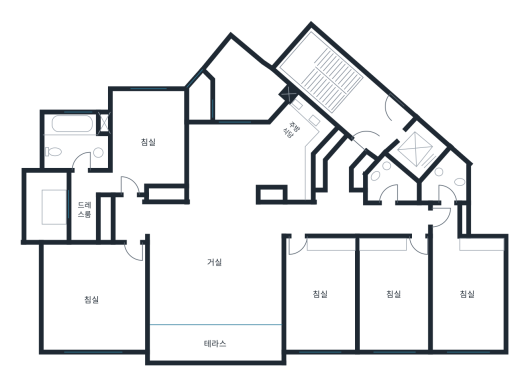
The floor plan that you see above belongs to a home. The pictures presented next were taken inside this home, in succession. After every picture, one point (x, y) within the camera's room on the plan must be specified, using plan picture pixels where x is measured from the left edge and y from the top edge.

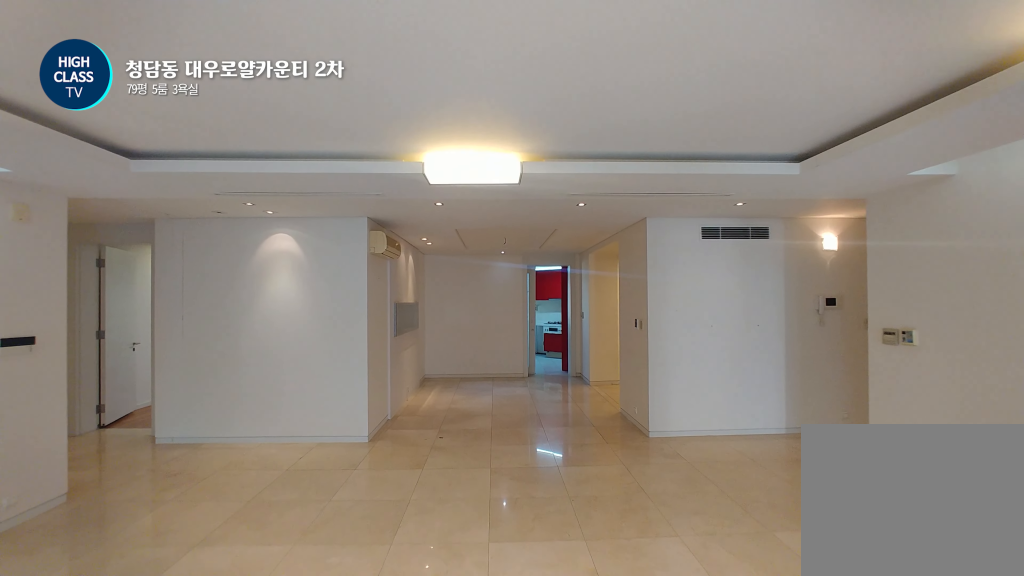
(215, 269)
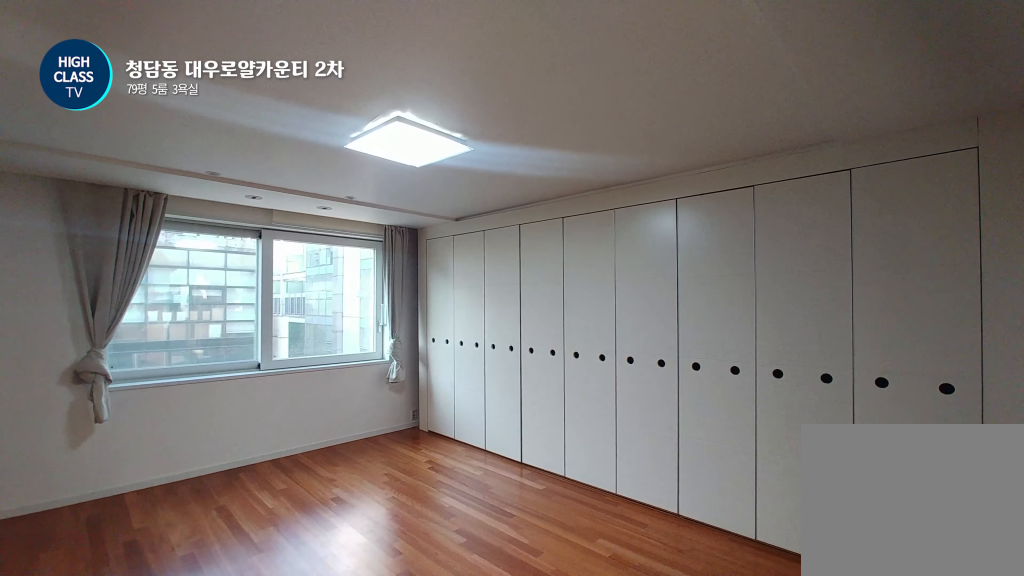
(94, 299)
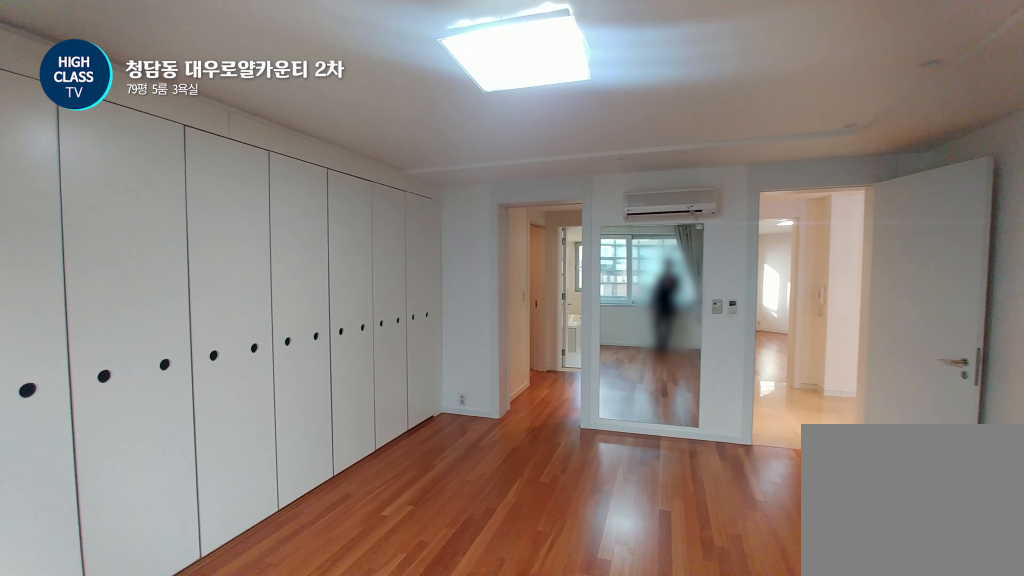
(94, 299)
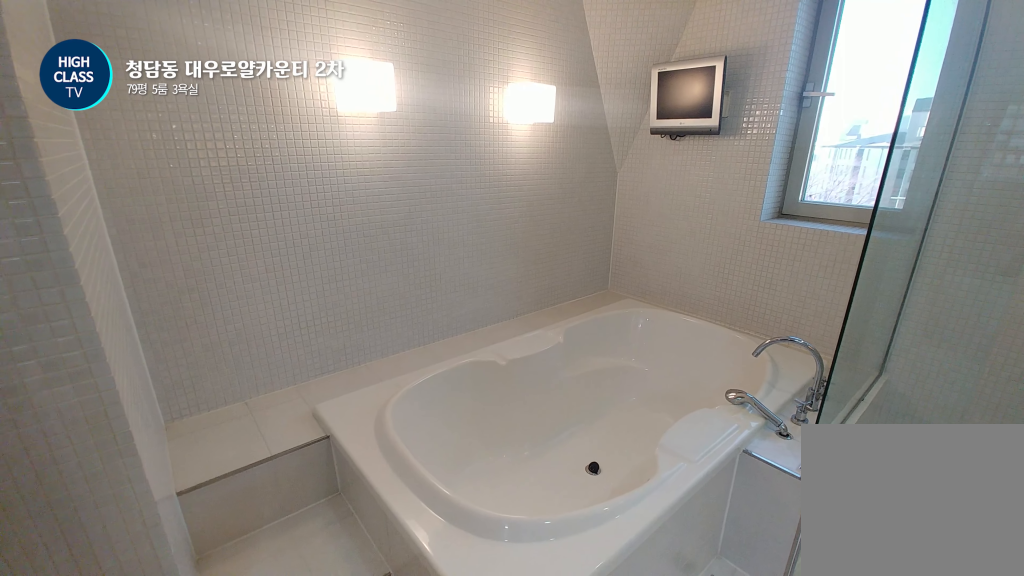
(76, 142)
